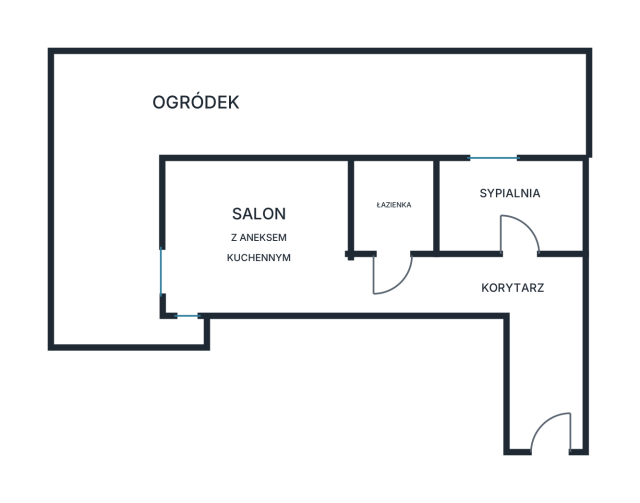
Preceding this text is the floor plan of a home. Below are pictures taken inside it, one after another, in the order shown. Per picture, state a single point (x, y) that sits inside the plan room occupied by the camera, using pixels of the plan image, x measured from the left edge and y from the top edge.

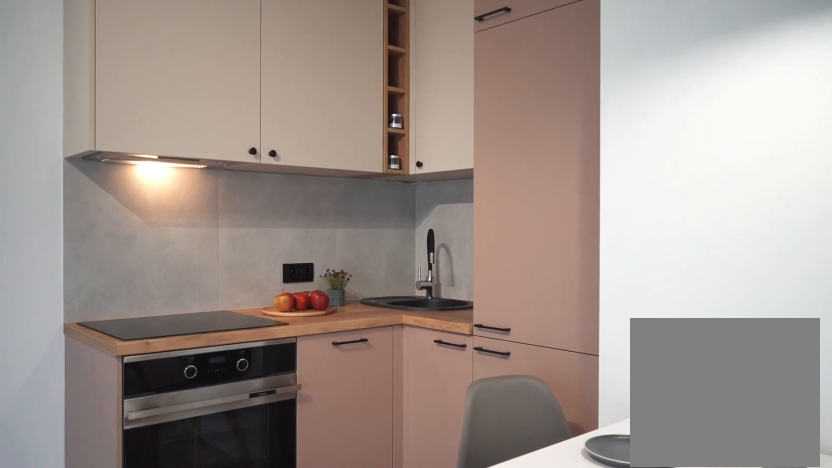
(256, 237)
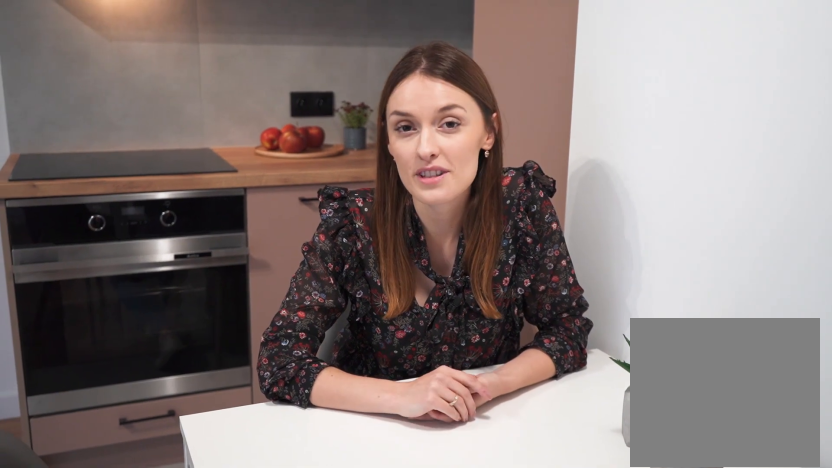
(256, 236)
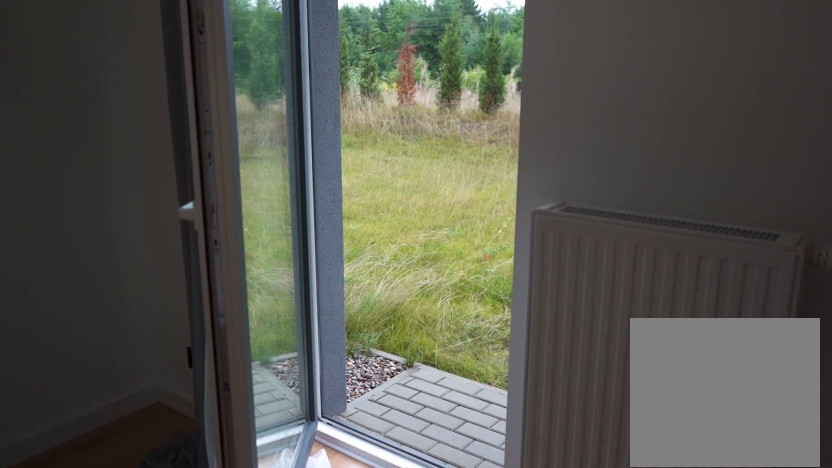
(508, 203)
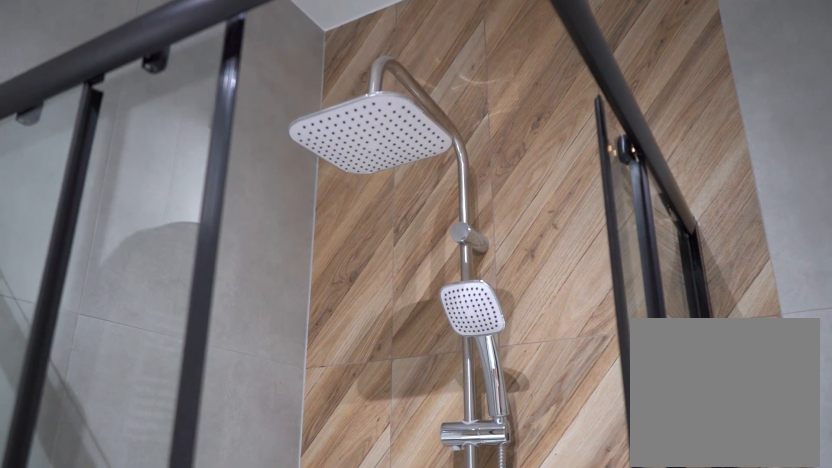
(395, 206)
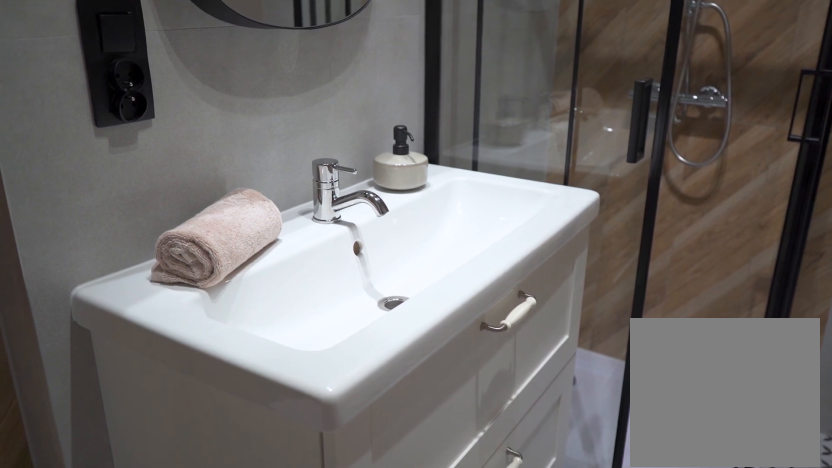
(394, 206)
